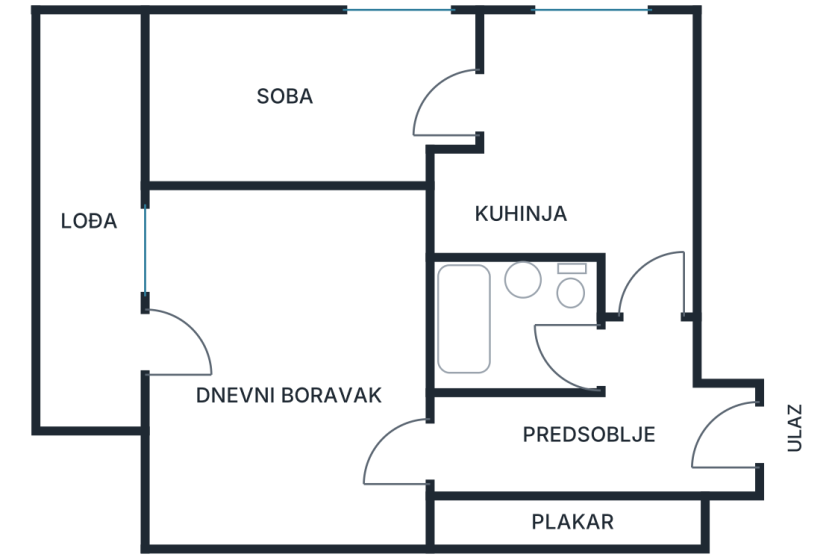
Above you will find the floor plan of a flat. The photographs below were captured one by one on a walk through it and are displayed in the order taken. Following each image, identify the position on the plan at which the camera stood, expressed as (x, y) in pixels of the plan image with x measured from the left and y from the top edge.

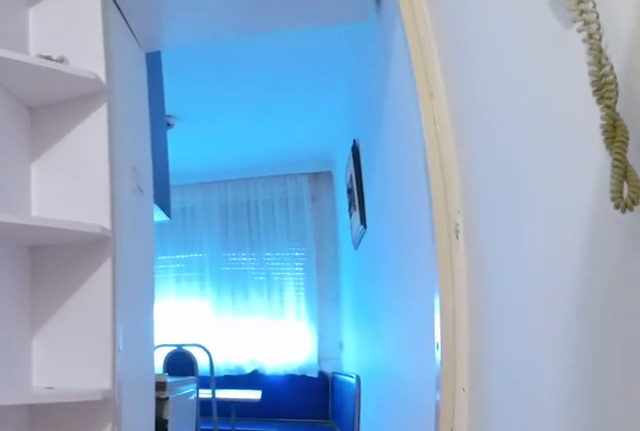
(642, 432)
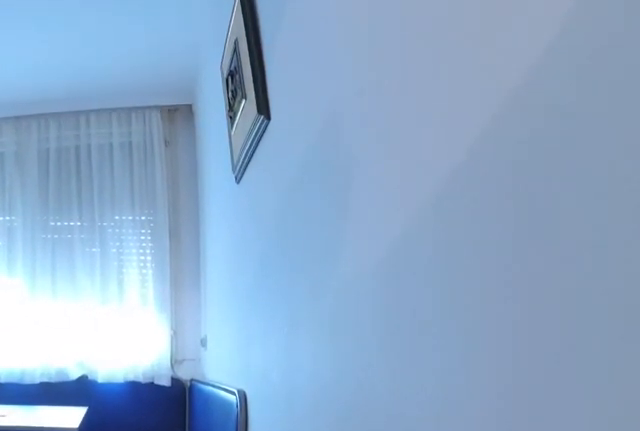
(643, 311)
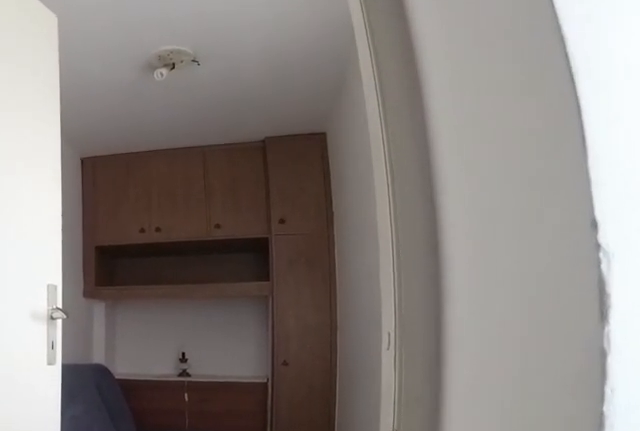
(612, 77)
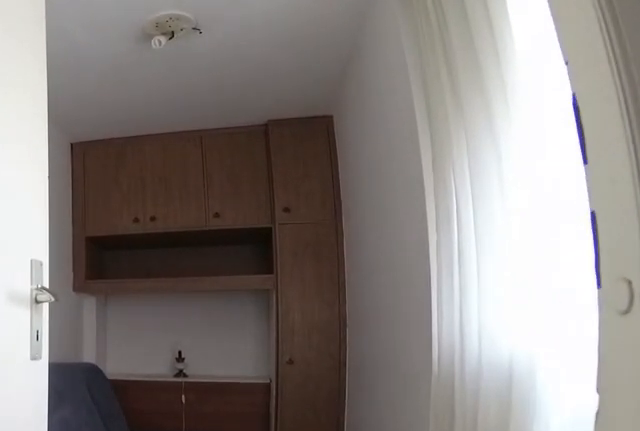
(569, 91)
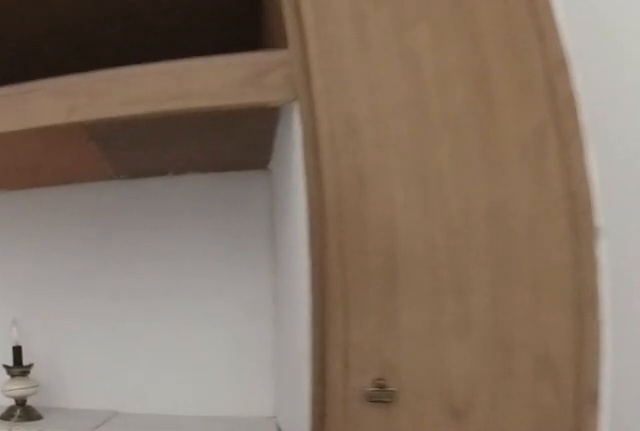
(277, 111)
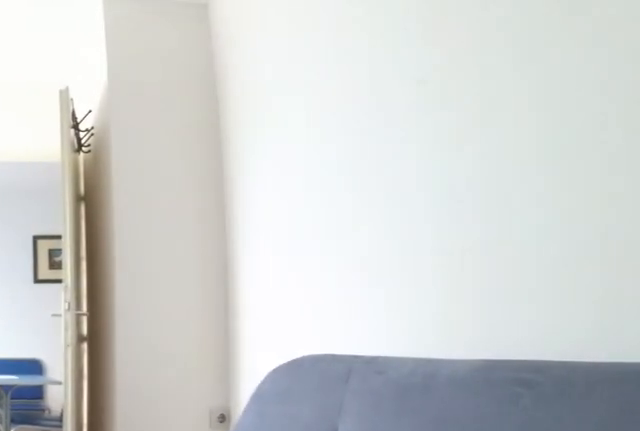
(180, 113)
